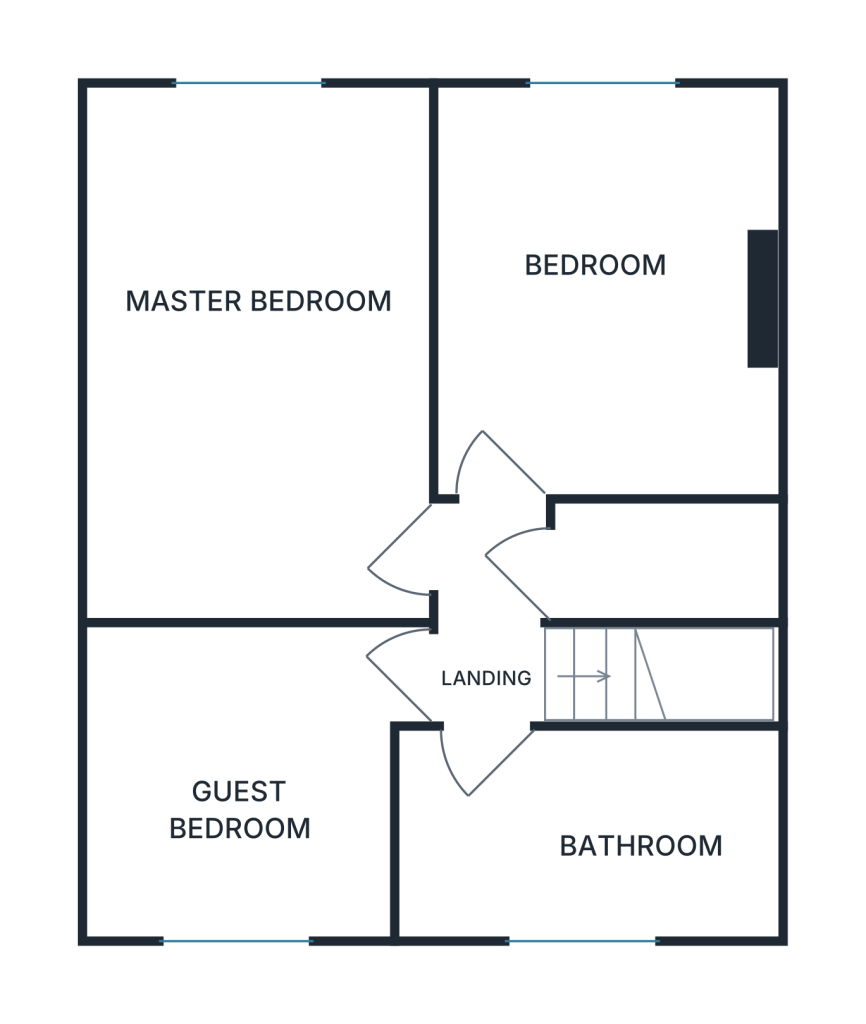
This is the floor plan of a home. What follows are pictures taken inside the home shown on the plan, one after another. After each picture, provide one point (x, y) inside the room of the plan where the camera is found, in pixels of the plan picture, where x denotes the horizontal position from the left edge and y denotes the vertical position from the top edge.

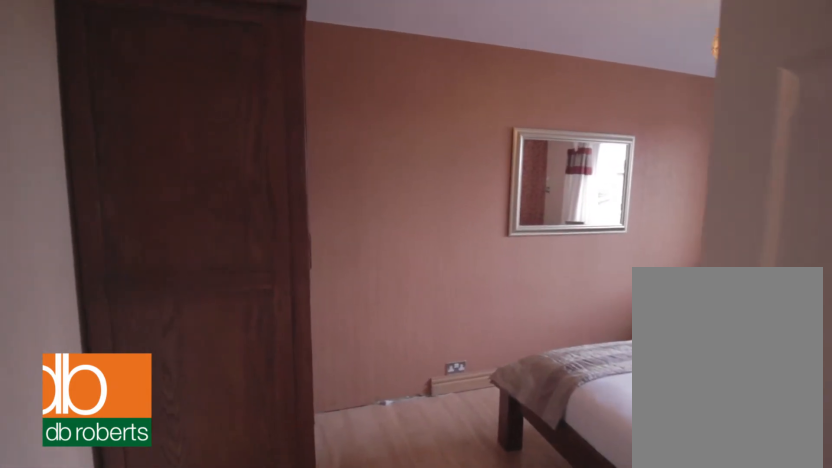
(259, 351)
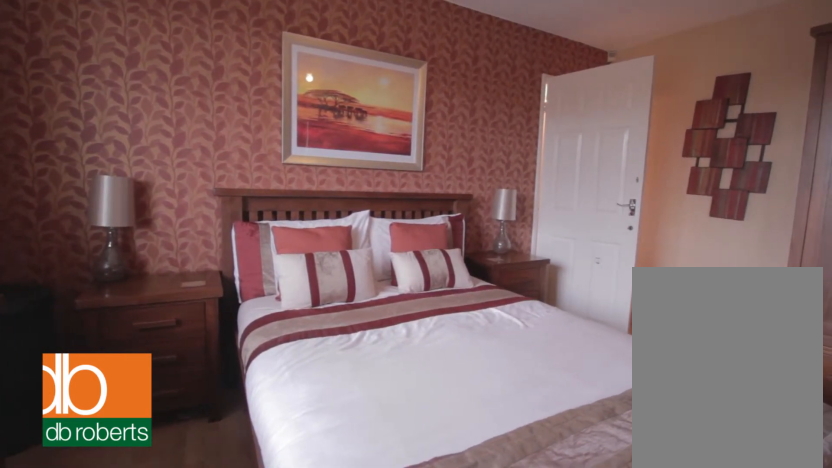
(259, 356)
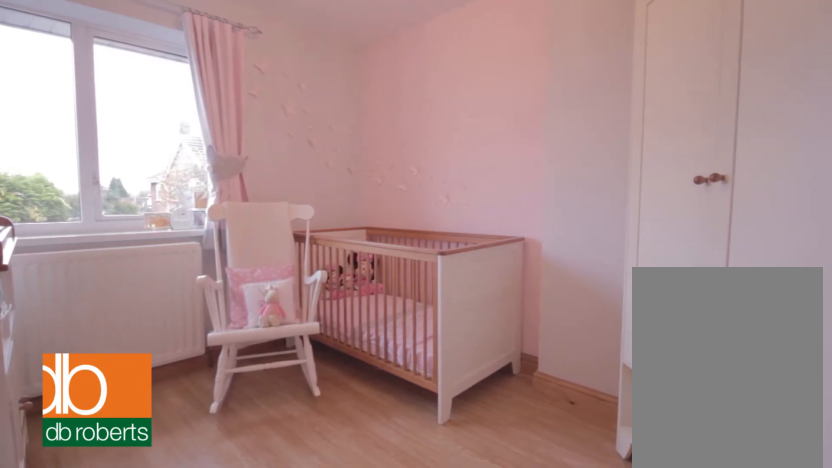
(603, 296)
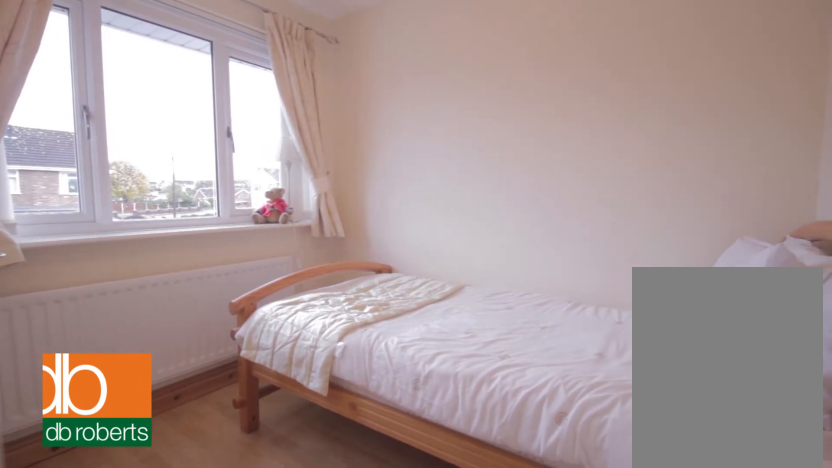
(247, 773)
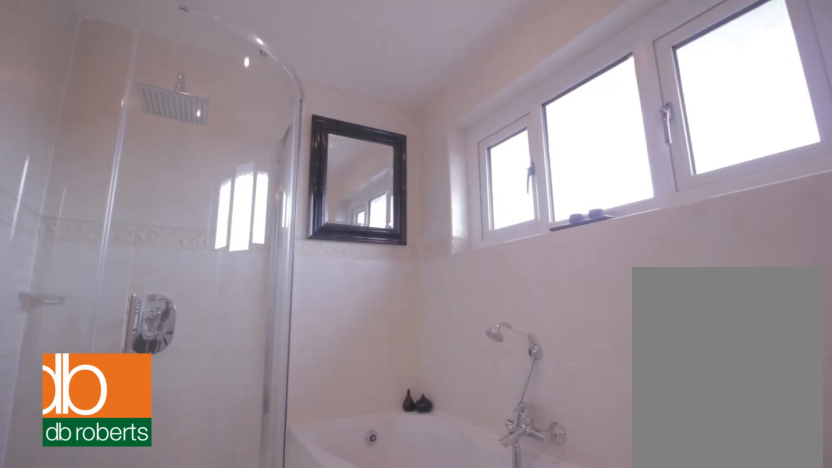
(586, 831)
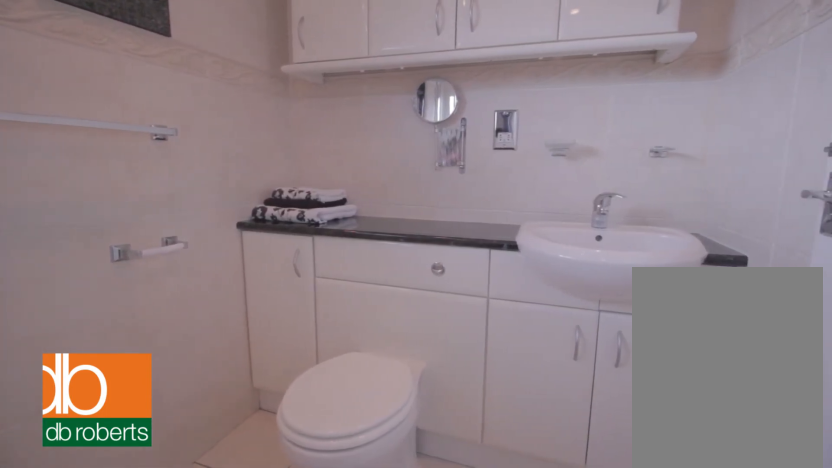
(586, 831)
